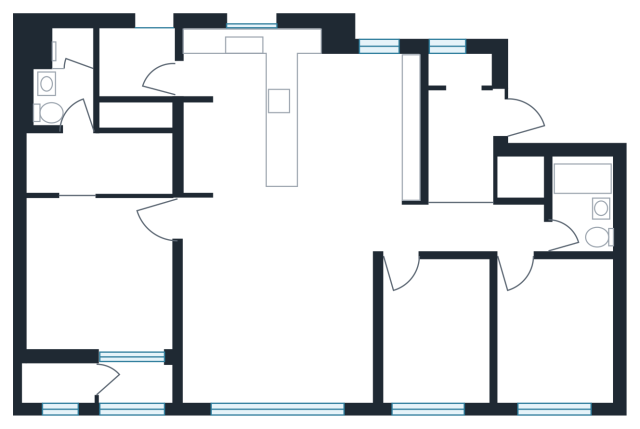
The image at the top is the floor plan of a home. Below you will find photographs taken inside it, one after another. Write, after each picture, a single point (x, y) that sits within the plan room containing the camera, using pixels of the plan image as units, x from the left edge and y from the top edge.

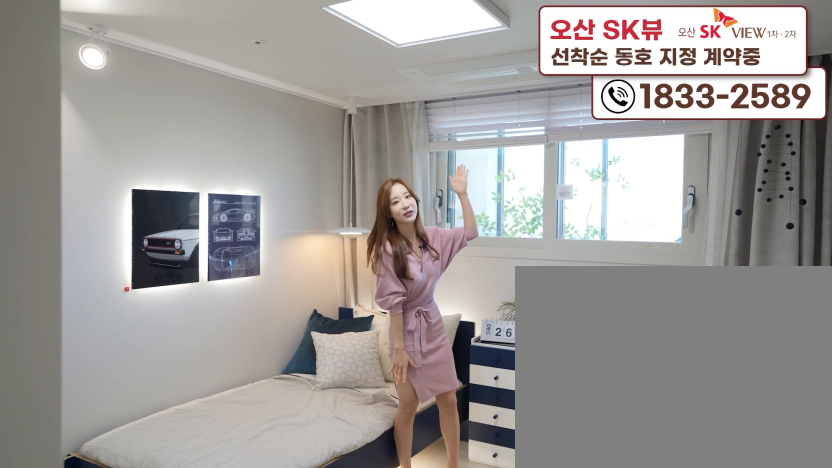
(549, 365)
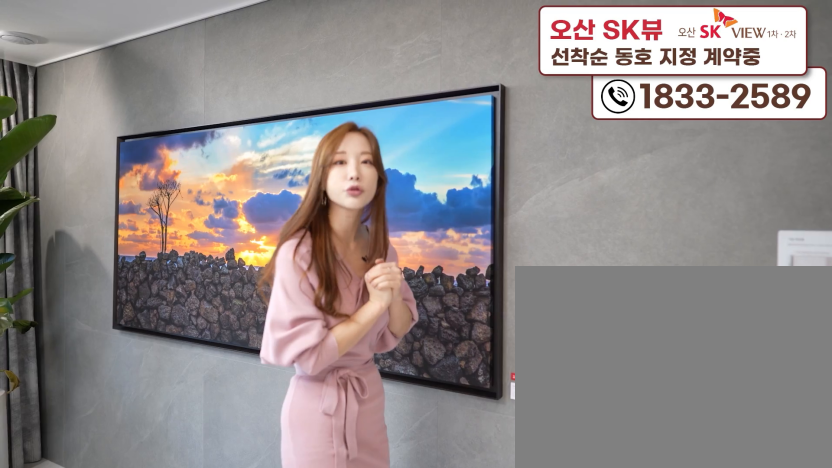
(281, 353)
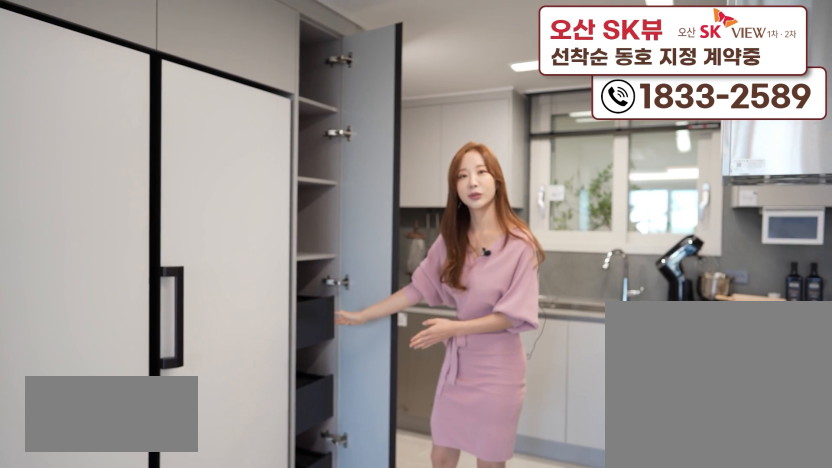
(255, 203)
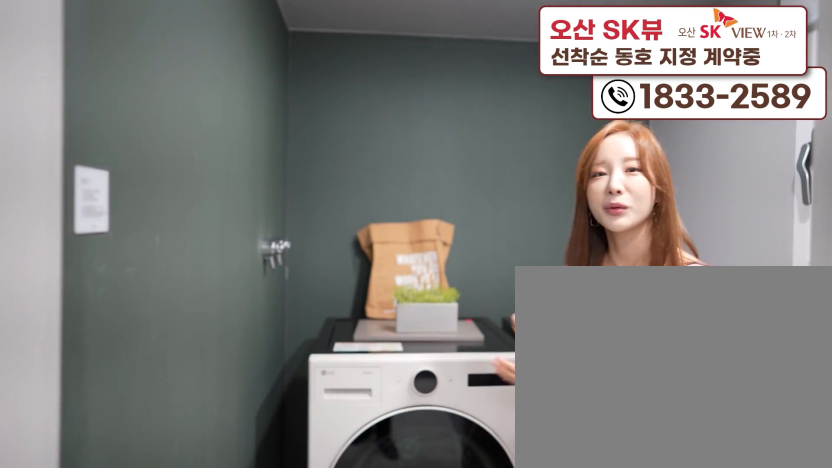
(145, 73)
